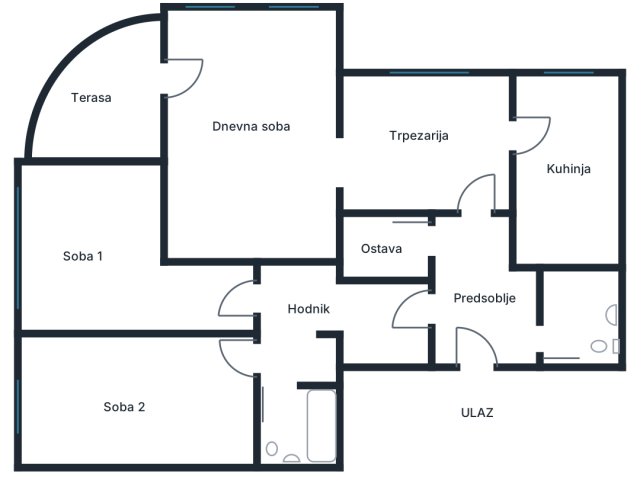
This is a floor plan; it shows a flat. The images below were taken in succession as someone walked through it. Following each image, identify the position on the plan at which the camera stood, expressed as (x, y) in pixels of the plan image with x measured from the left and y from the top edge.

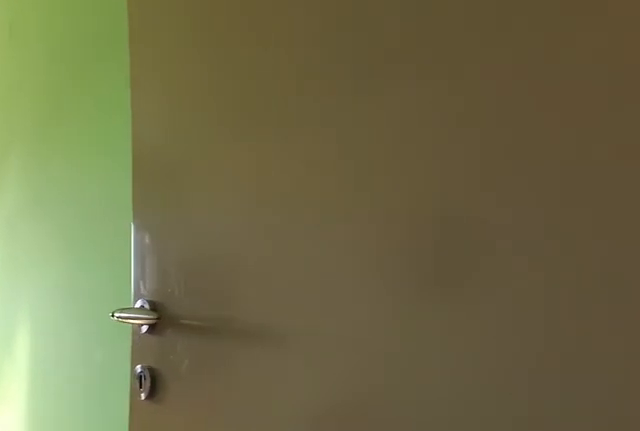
(261, 352)
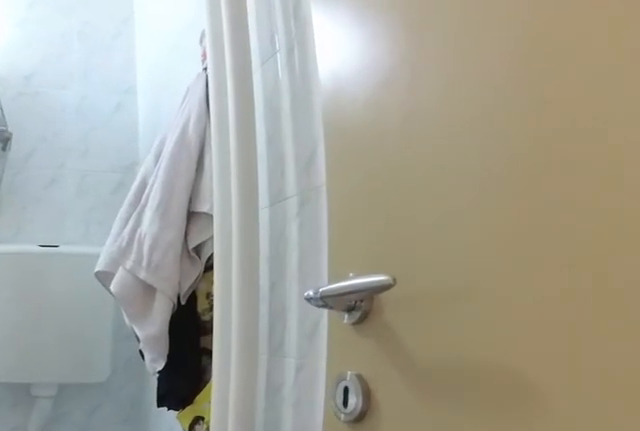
(285, 362)
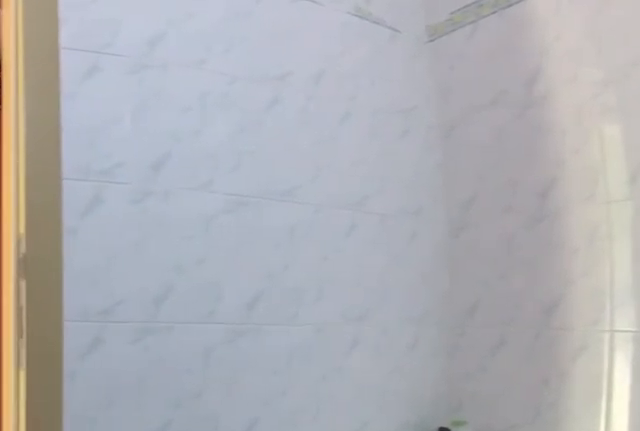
(299, 443)
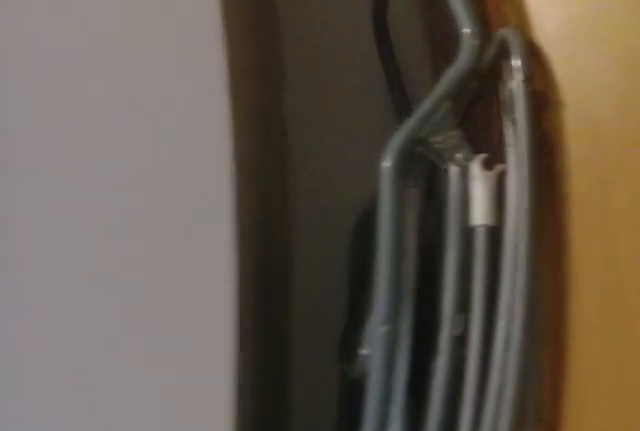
(386, 307)
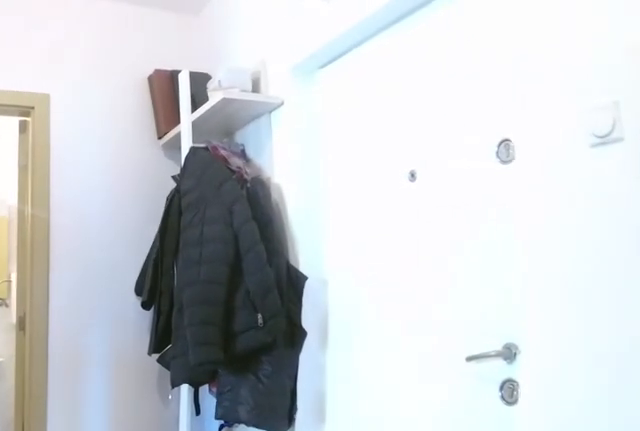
(413, 309)
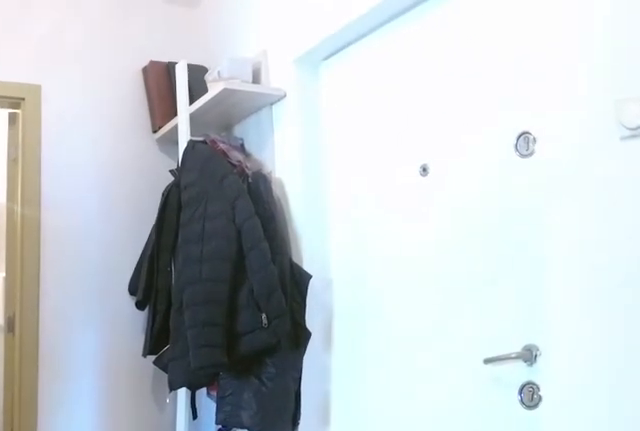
(422, 307)
